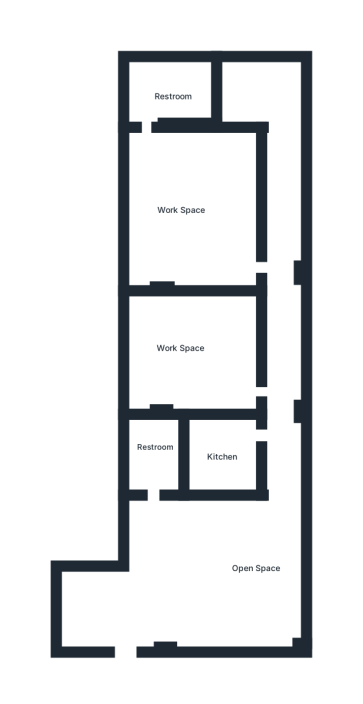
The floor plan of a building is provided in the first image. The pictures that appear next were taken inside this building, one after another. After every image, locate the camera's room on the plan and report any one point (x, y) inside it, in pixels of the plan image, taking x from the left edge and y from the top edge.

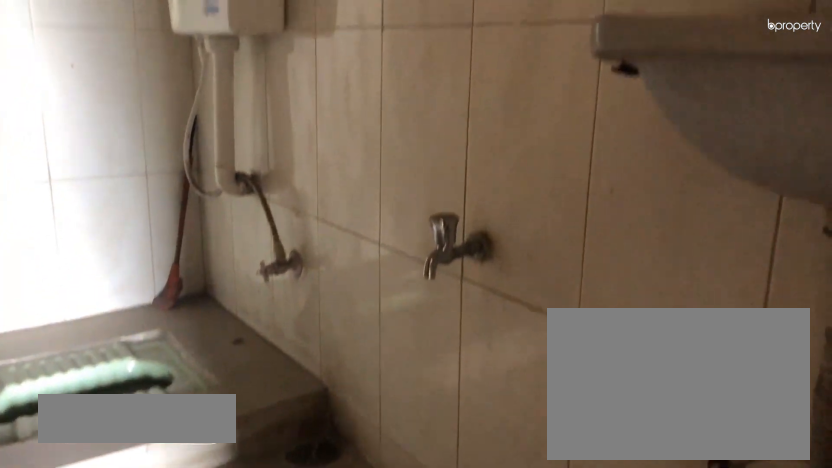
(158, 458)
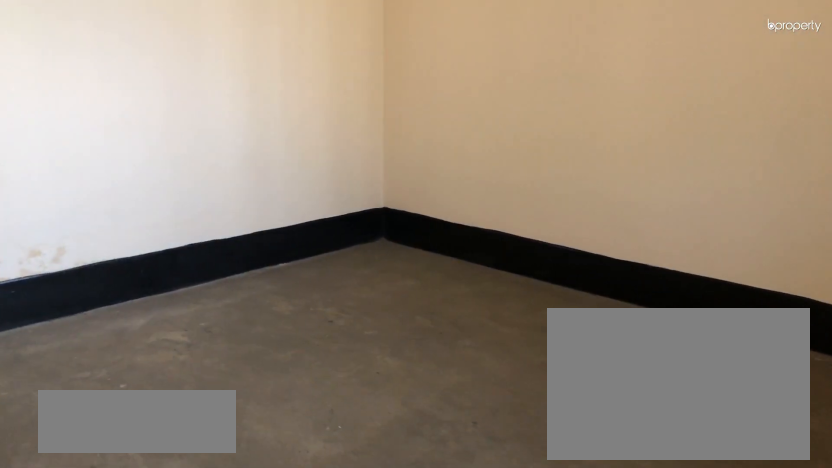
(178, 356)
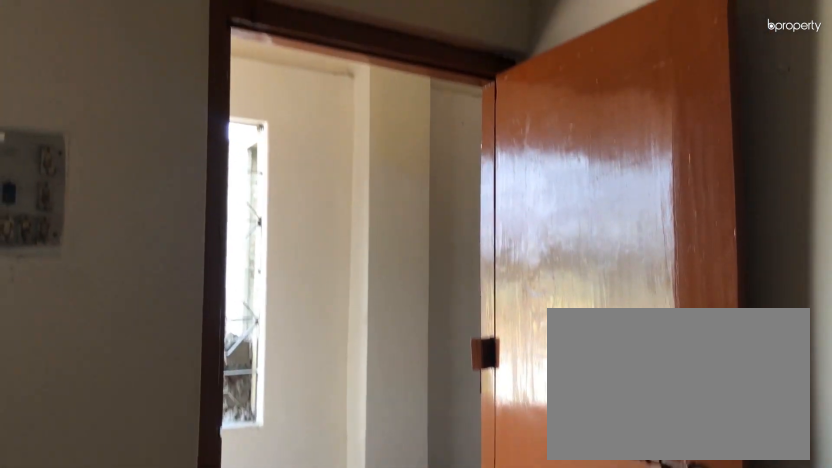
(178, 356)
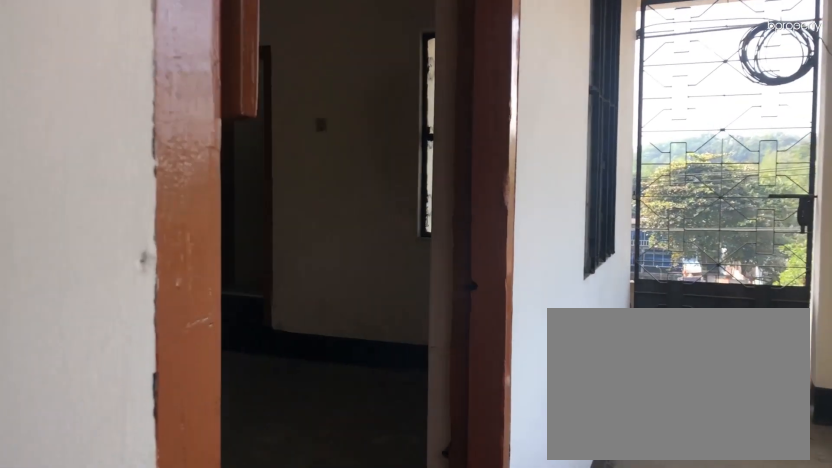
(272, 264)
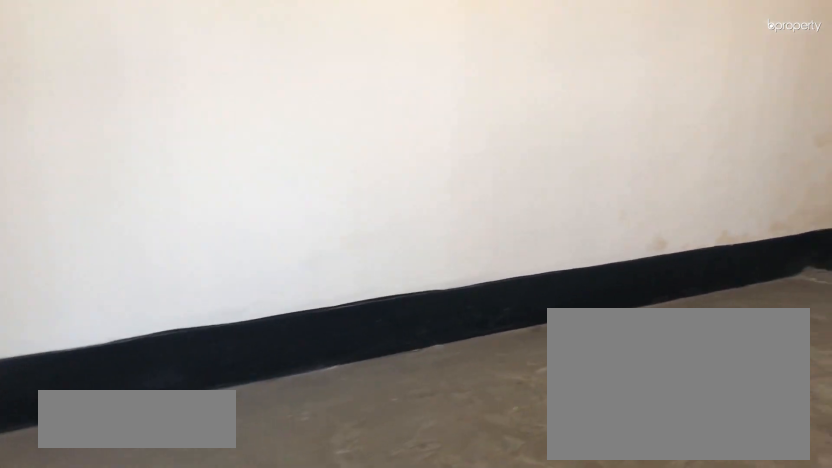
(178, 206)
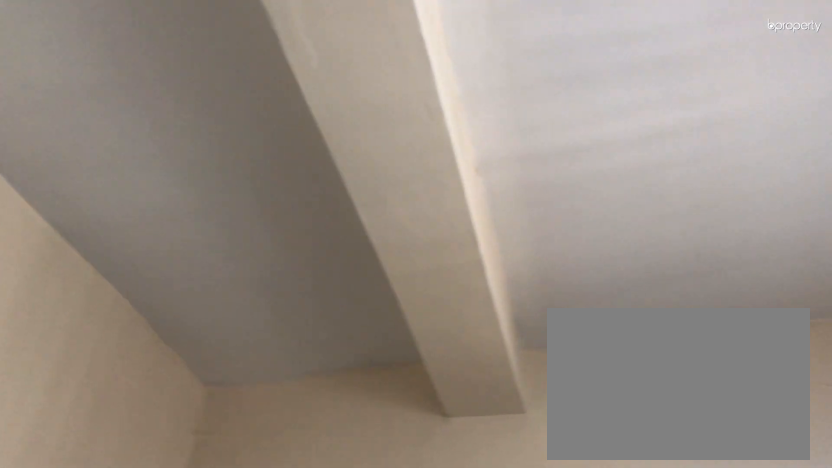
(178, 206)
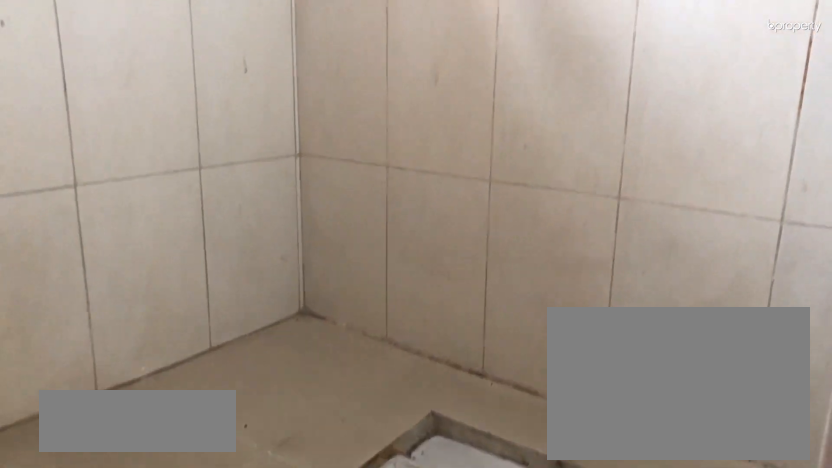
(167, 94)
